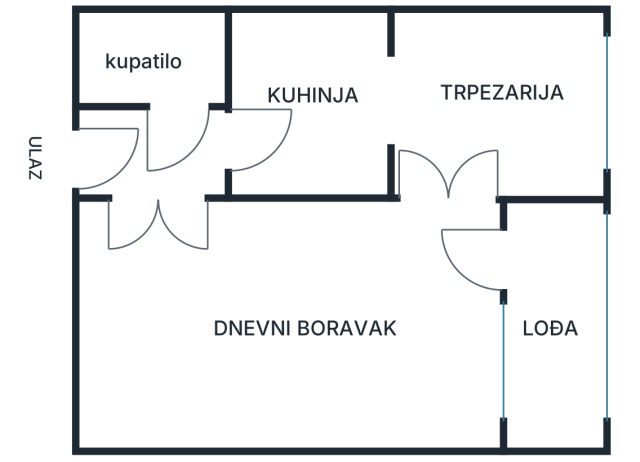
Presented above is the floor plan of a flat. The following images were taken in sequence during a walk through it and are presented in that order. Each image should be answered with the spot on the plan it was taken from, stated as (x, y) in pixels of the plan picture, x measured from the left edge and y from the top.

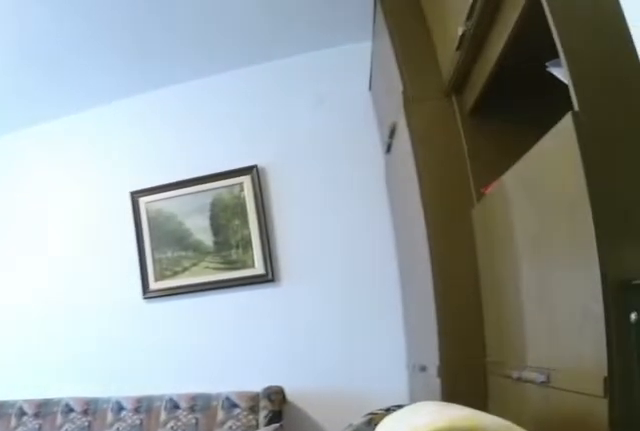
(146, 193)
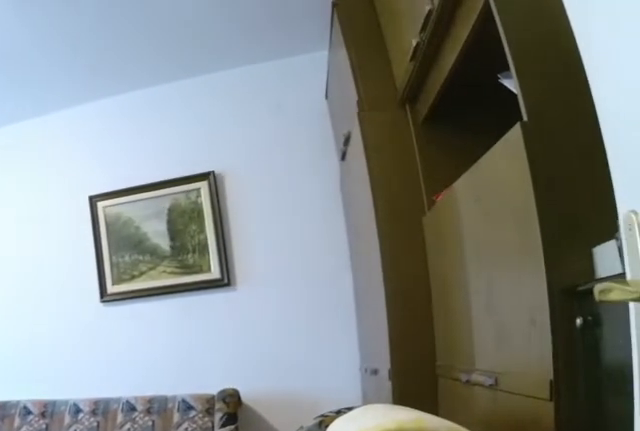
(151, 202)
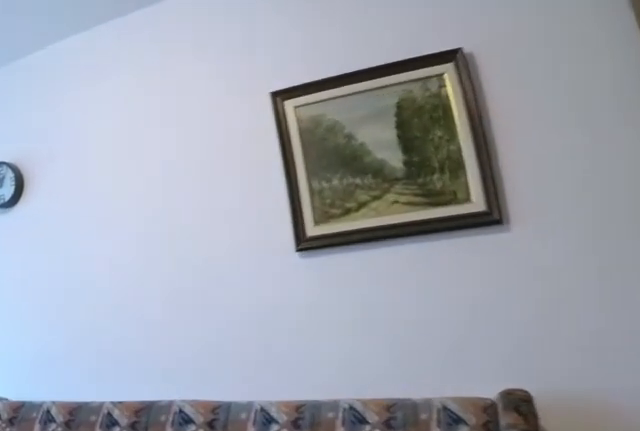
(182, 251)
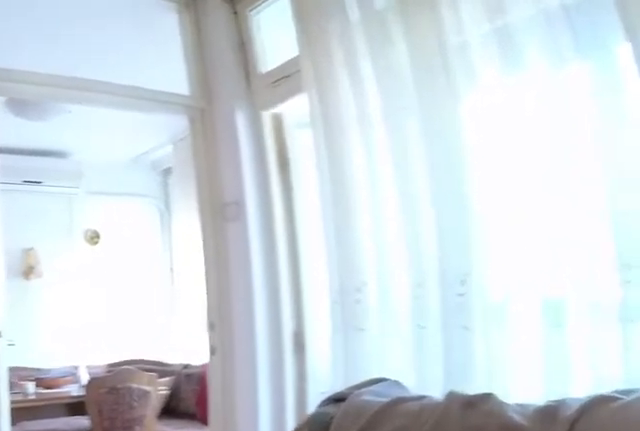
(379, 325)
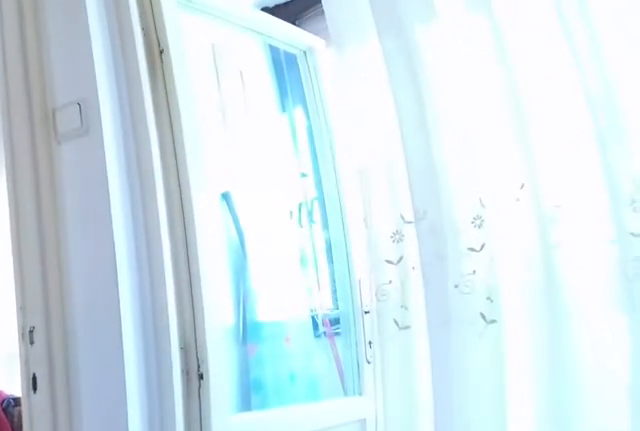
(429, 278)
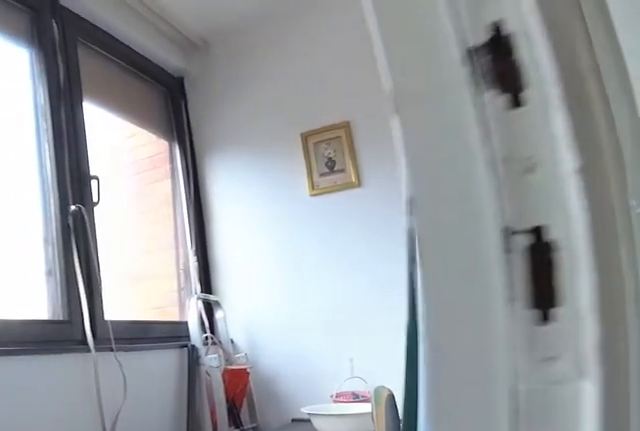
(522, 257)
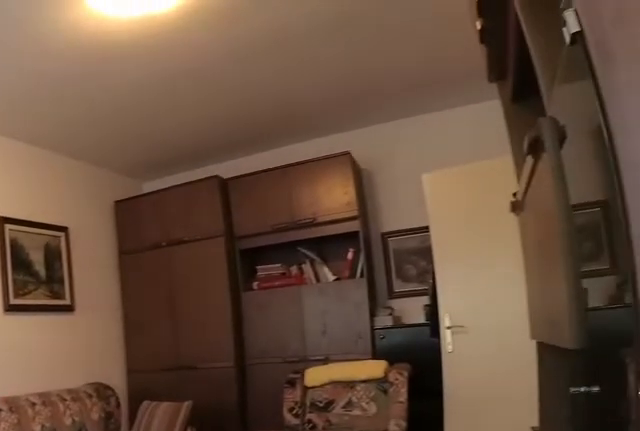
(496, 236)
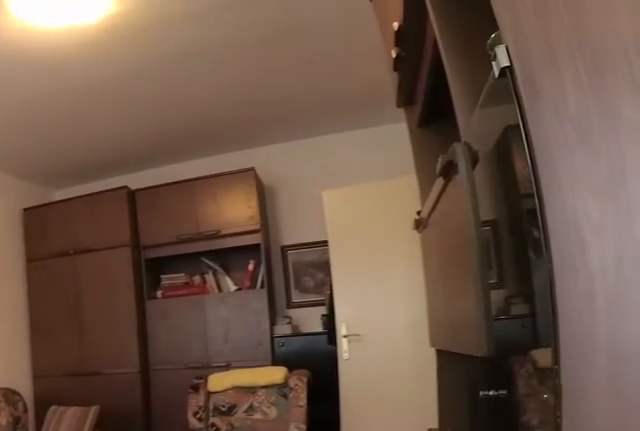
(495, 243)
